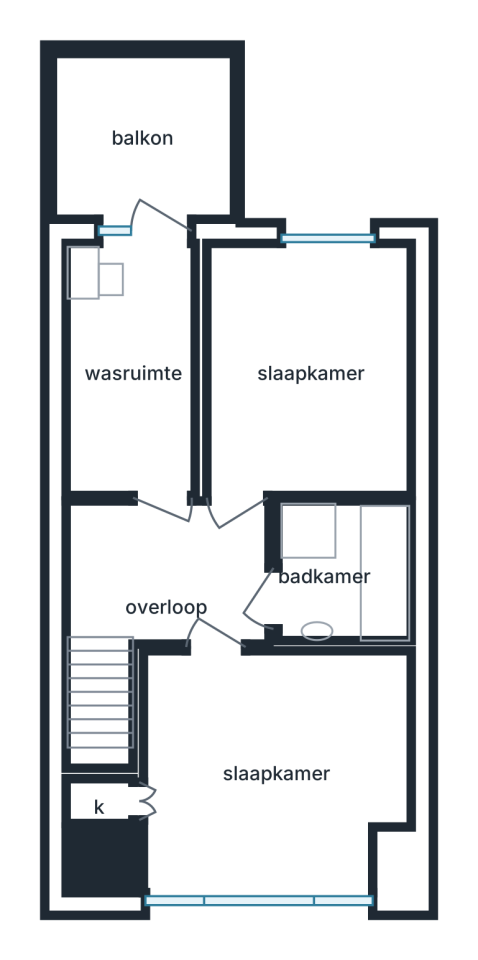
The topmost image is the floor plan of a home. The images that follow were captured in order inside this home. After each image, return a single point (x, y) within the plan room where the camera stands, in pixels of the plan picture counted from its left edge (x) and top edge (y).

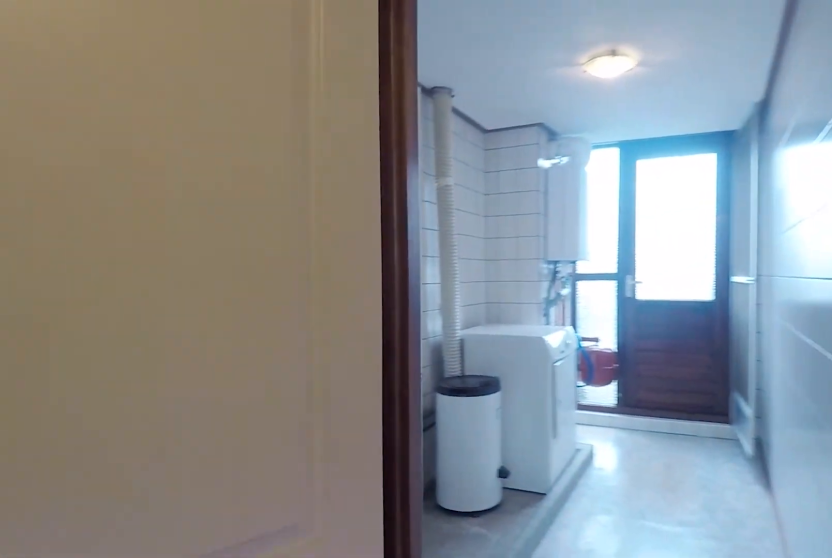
(174, 574)
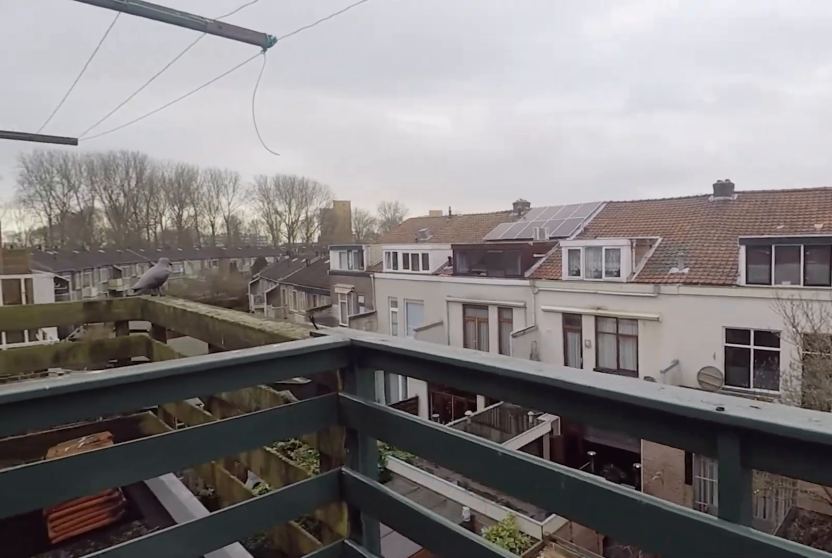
(147, 141)
